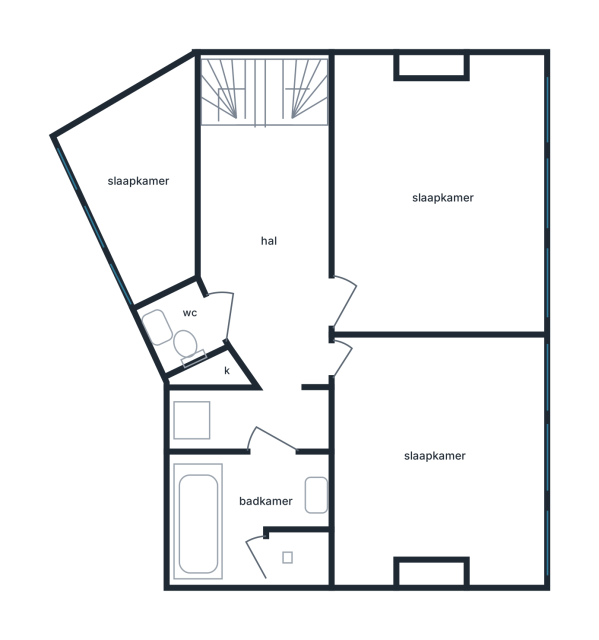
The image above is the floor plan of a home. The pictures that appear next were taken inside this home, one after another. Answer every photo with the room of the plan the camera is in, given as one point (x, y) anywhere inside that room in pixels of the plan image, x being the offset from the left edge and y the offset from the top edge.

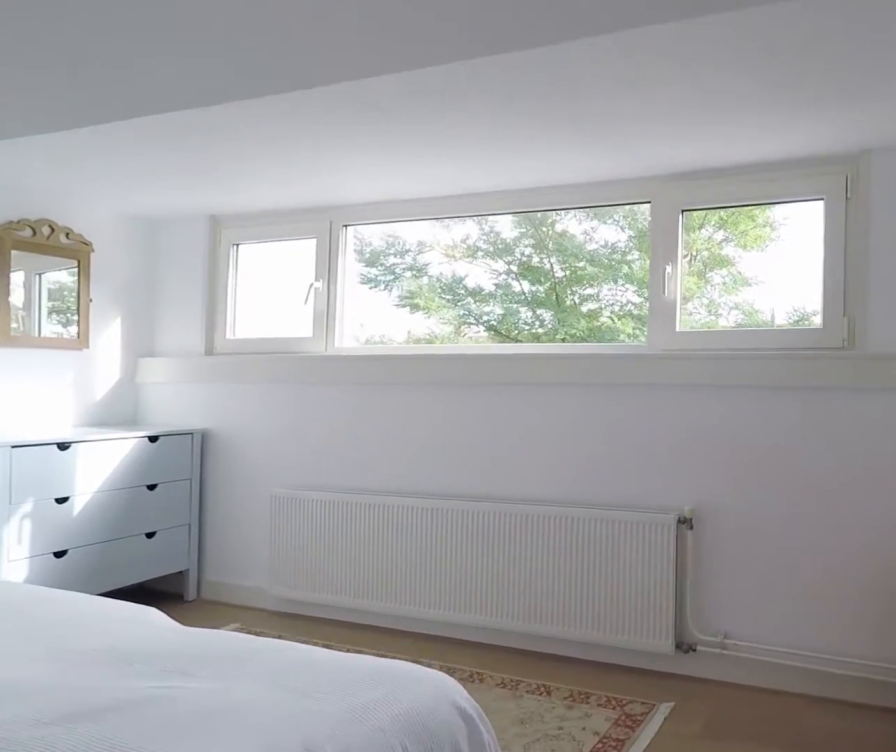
(437, 198)
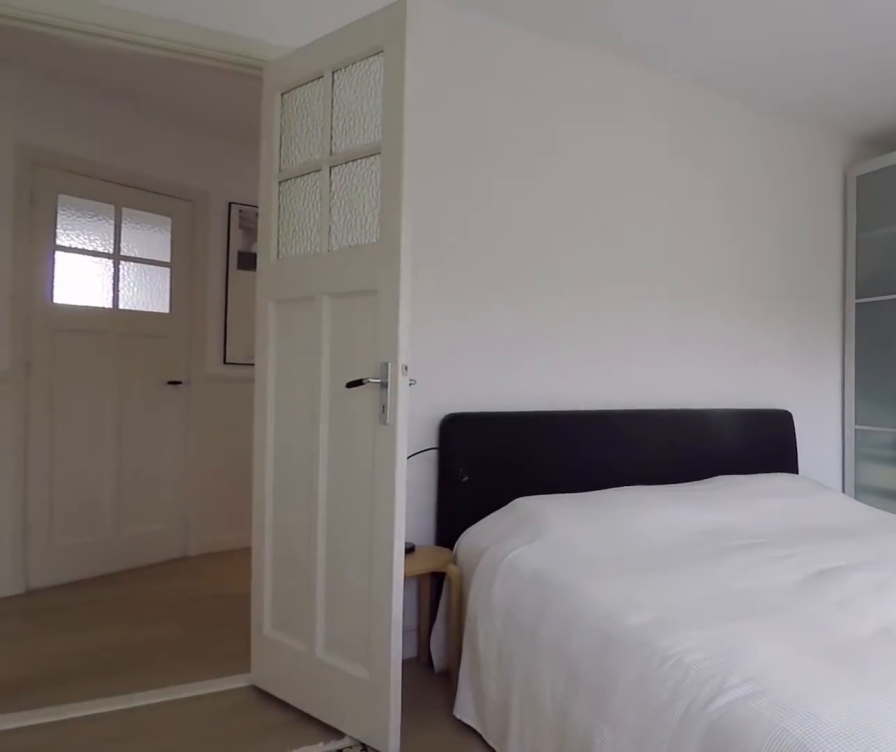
(437, 198)
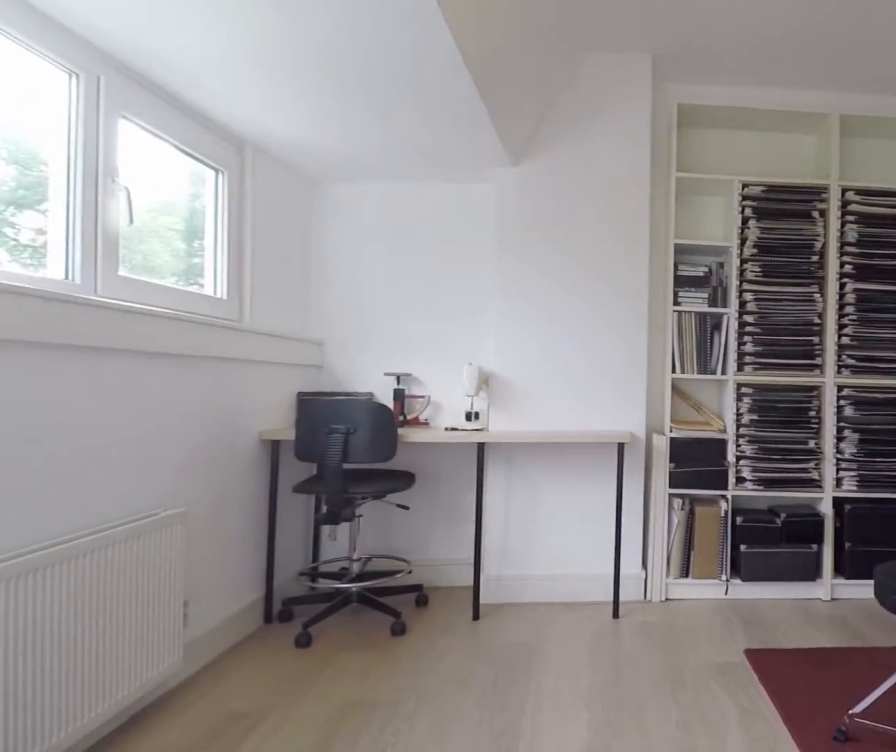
(437, 455)
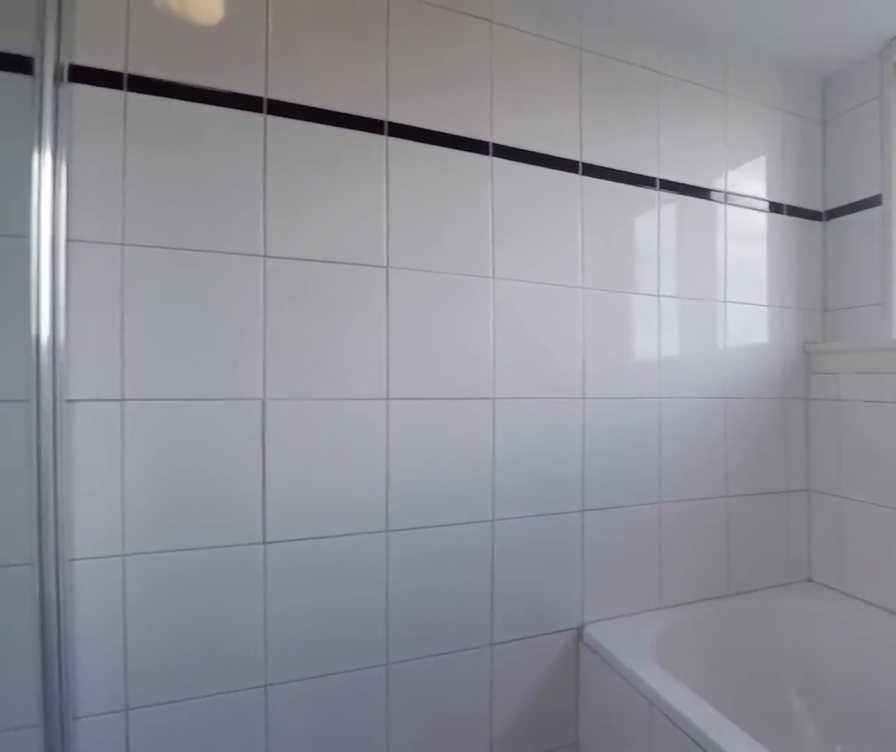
(253, 508)
